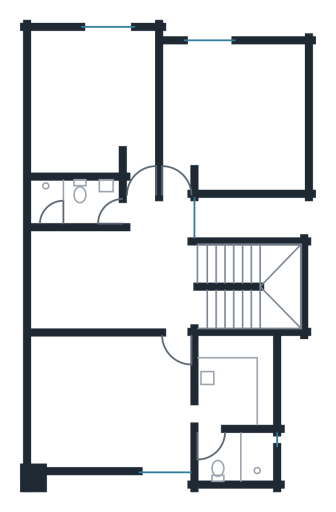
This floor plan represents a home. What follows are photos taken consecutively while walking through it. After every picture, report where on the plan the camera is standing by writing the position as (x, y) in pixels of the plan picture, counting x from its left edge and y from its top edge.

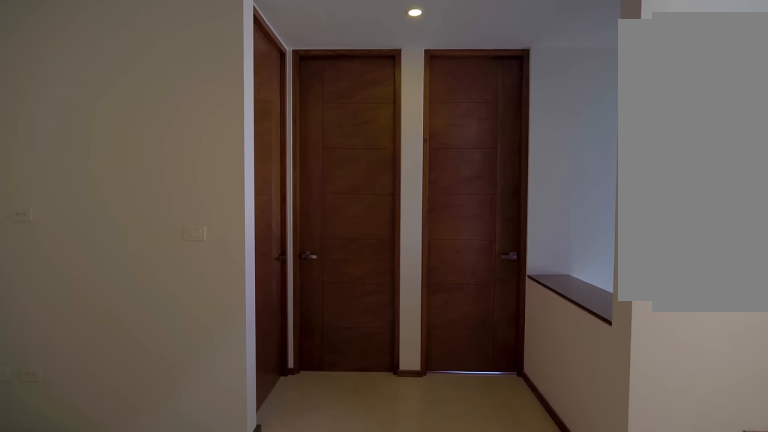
(152, 269)
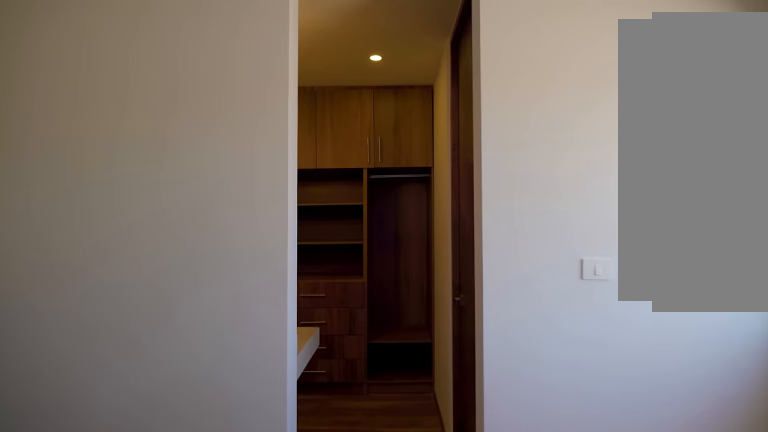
(153, 429)
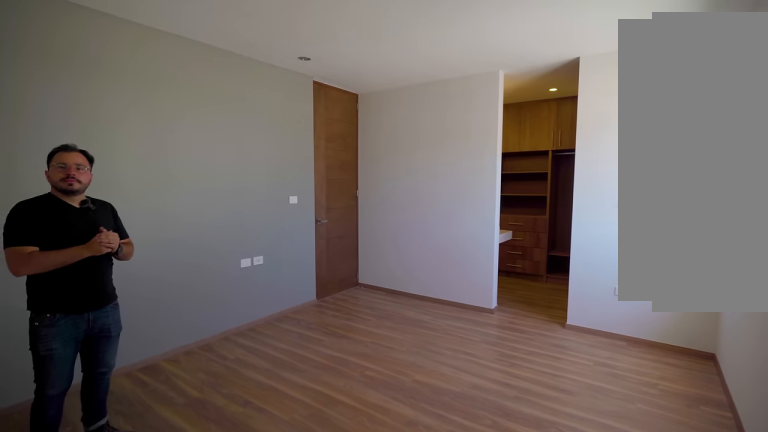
(48, 447)
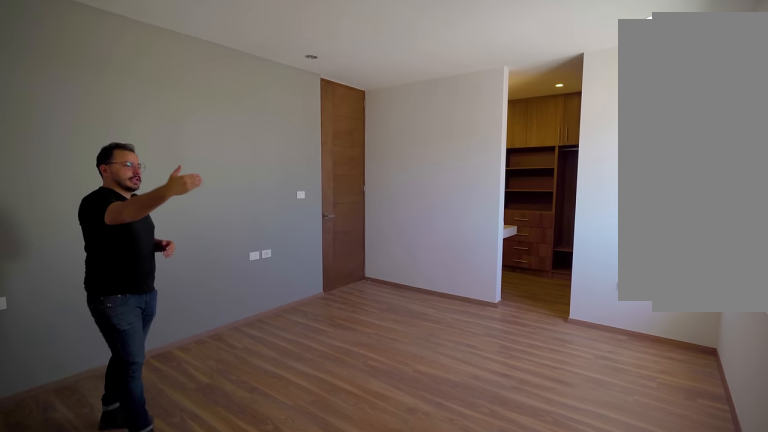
(48, 447)
